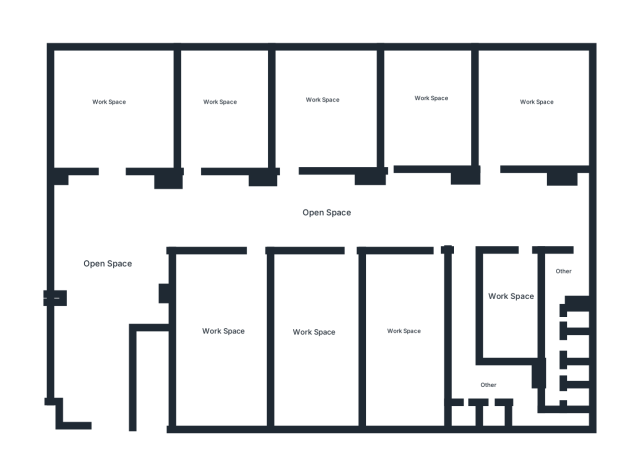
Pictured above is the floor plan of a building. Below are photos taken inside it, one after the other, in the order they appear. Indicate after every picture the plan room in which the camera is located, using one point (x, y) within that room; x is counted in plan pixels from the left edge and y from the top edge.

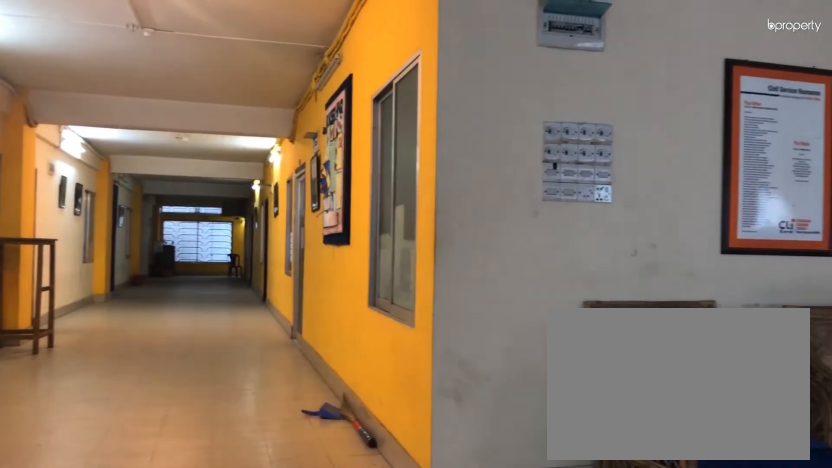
(111, 228)
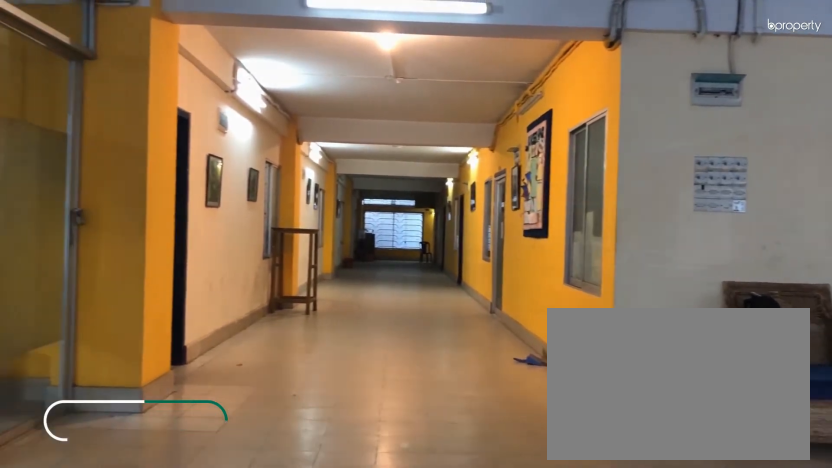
(111, 228)
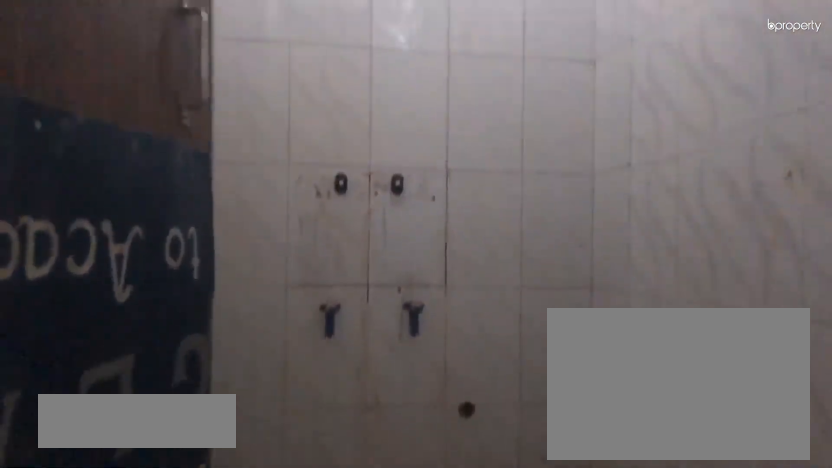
(576, 397)
